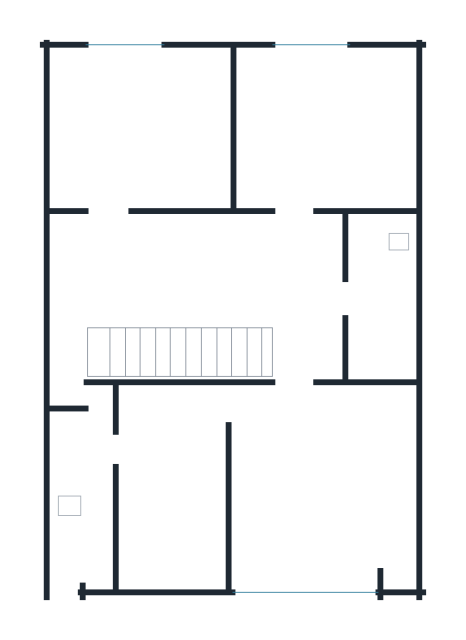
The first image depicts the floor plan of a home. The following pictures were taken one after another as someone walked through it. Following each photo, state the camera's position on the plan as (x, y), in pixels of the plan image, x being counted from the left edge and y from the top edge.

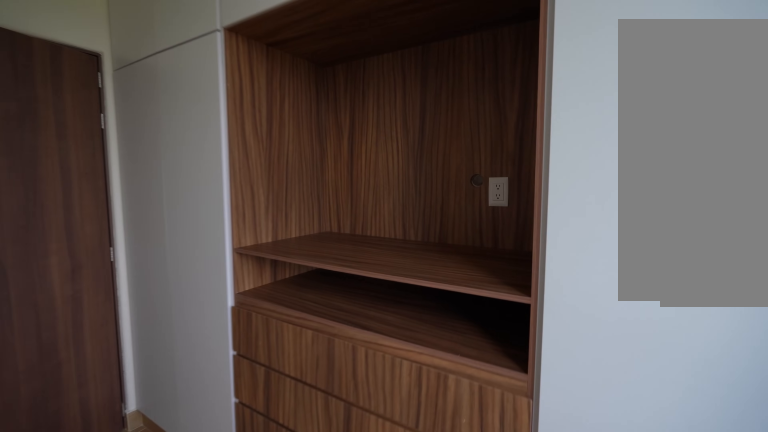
(381, 71)
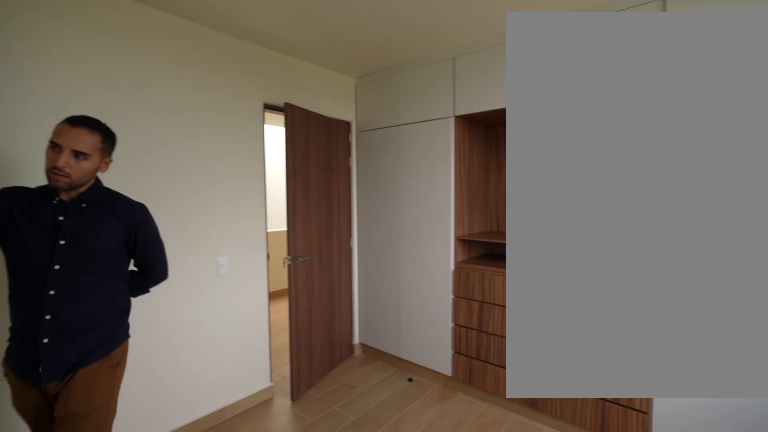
(339, 84)
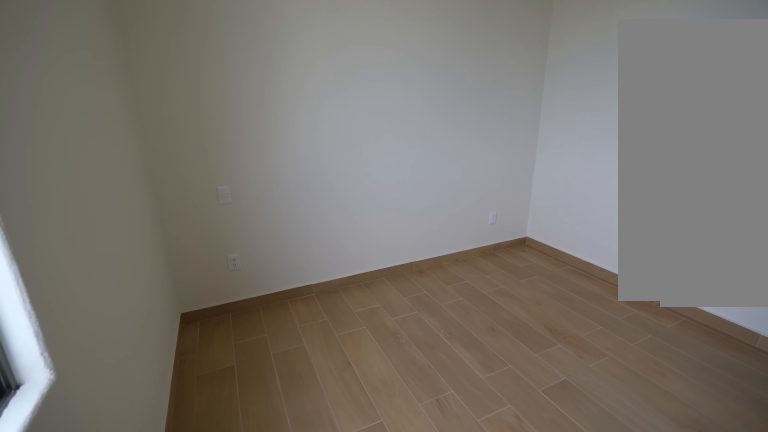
(283, 66)
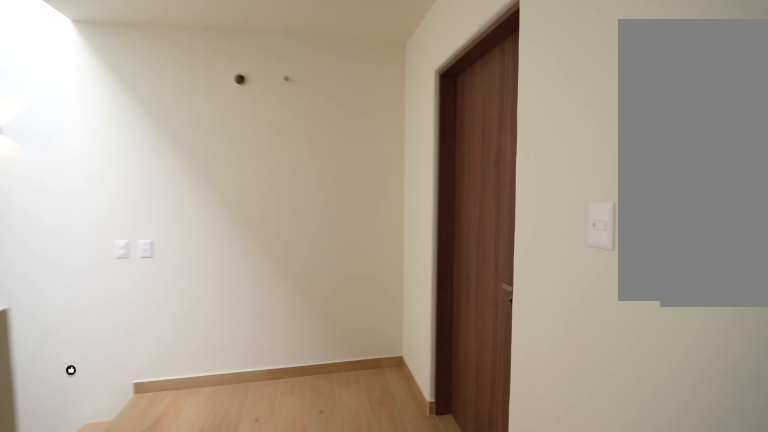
(281, 229)
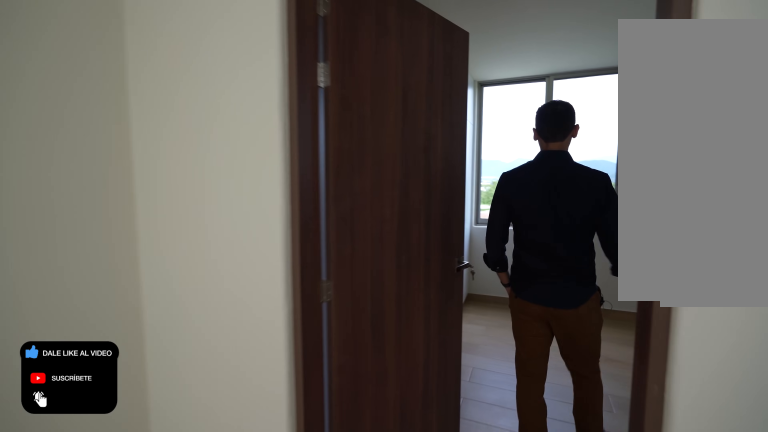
(120, 226)
